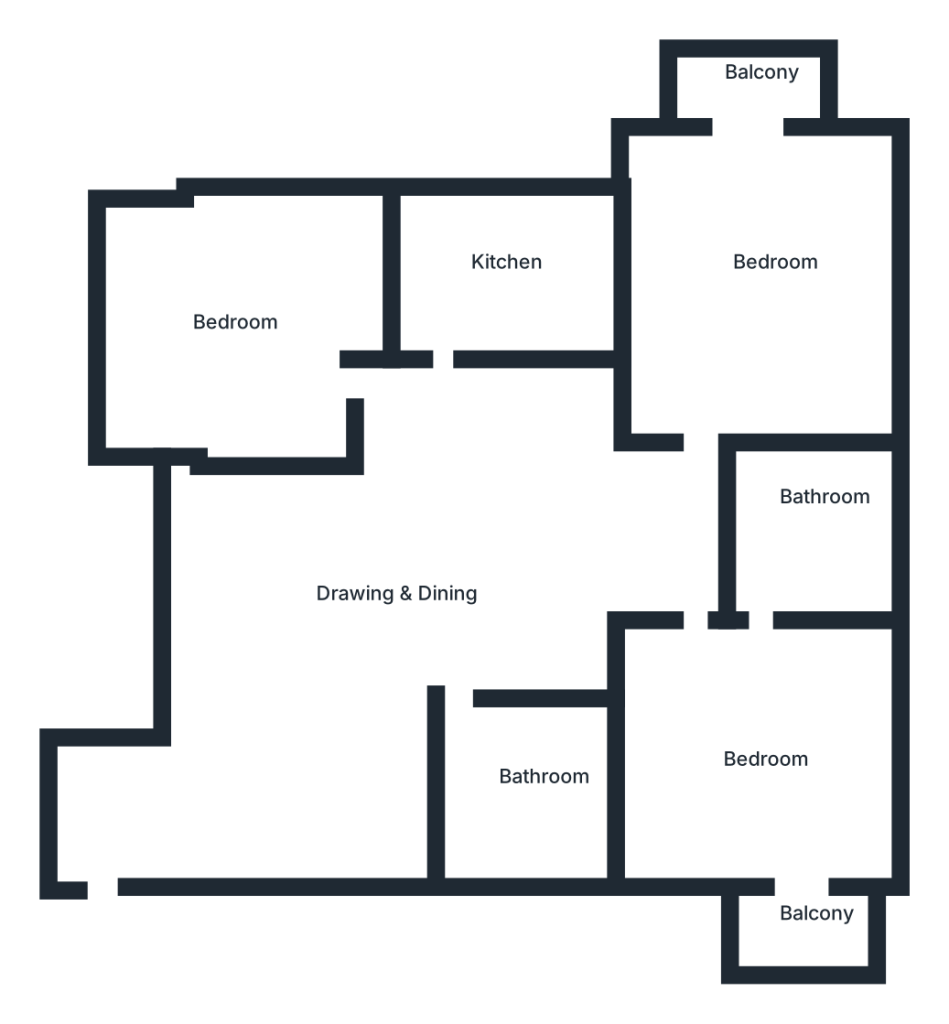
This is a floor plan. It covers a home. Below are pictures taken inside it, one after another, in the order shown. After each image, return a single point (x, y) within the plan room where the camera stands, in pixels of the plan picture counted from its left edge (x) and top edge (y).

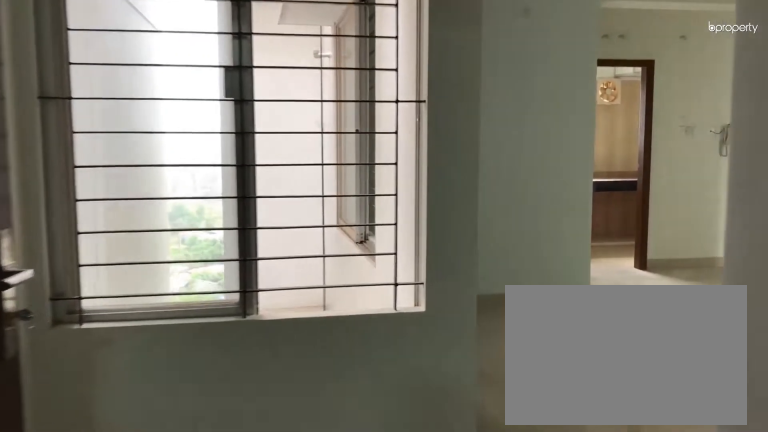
(98, 877)
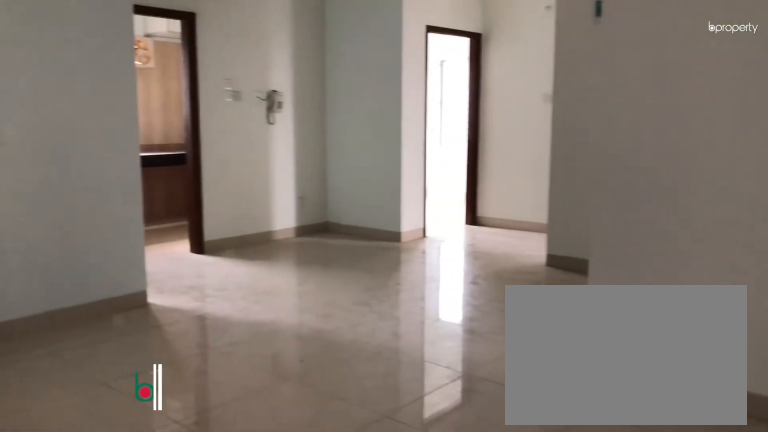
(408, 577)
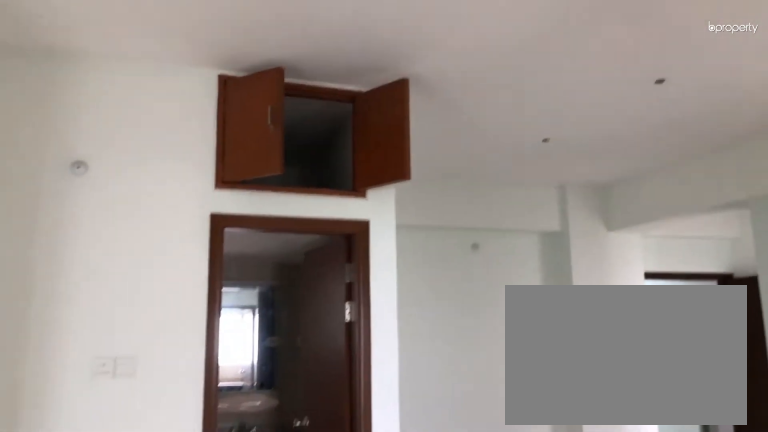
(408, 577)
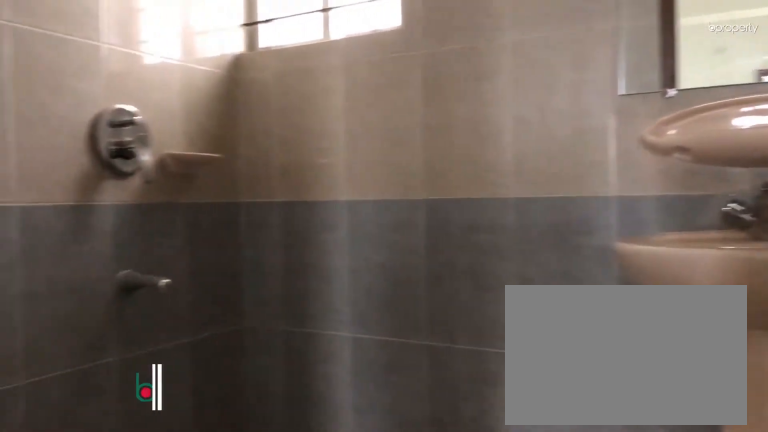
(519, 781)
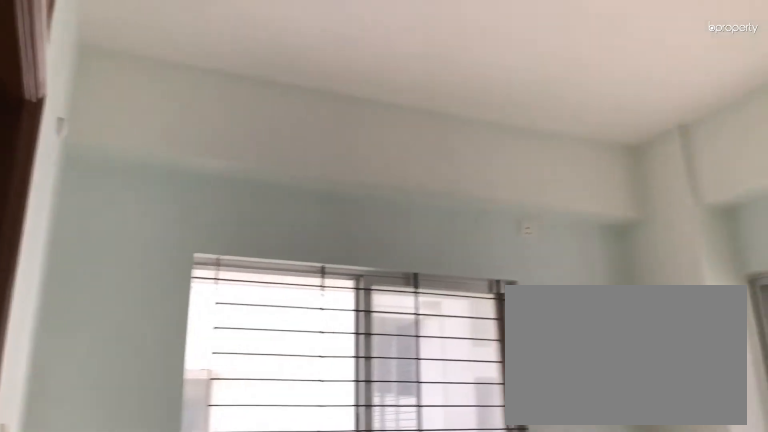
(776, 774)
